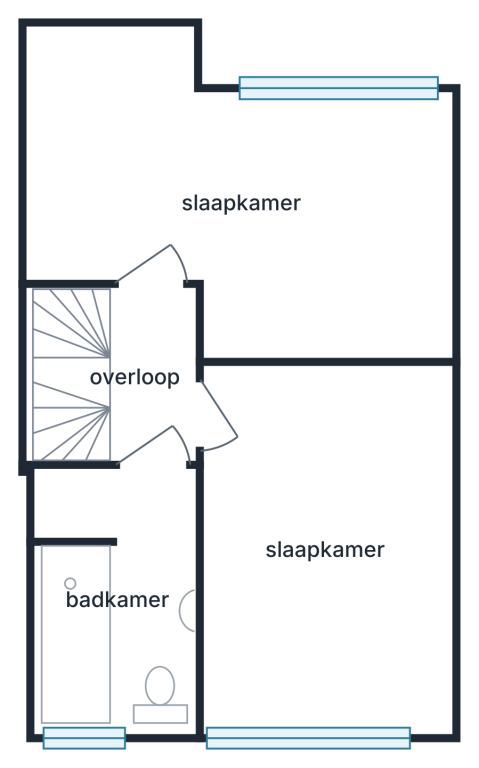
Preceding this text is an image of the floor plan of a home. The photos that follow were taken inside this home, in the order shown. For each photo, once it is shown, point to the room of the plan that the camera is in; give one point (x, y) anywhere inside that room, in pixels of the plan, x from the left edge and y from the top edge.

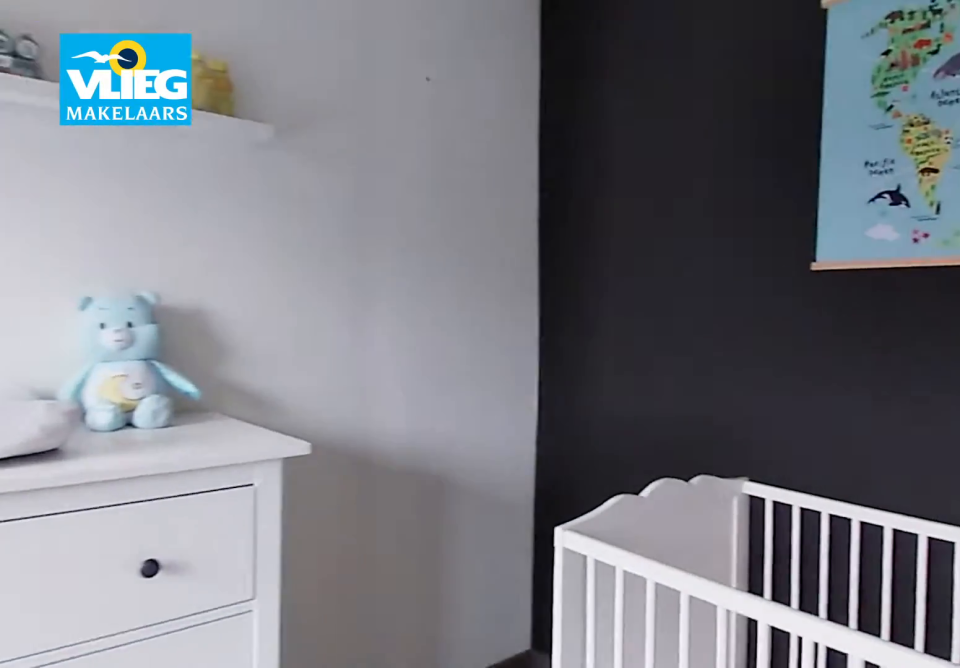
(80, 154)
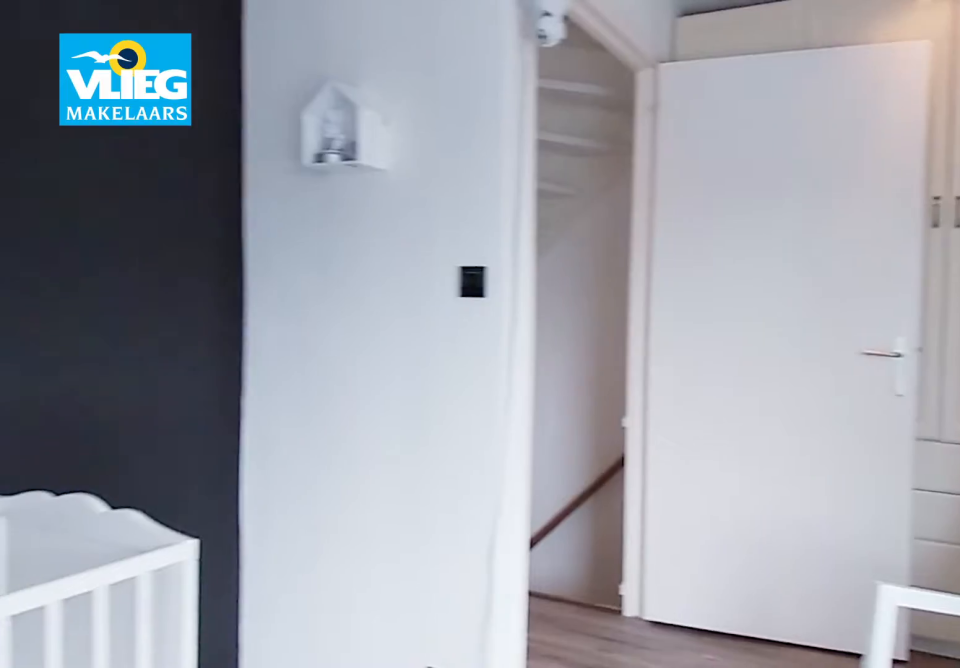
(80, 154)
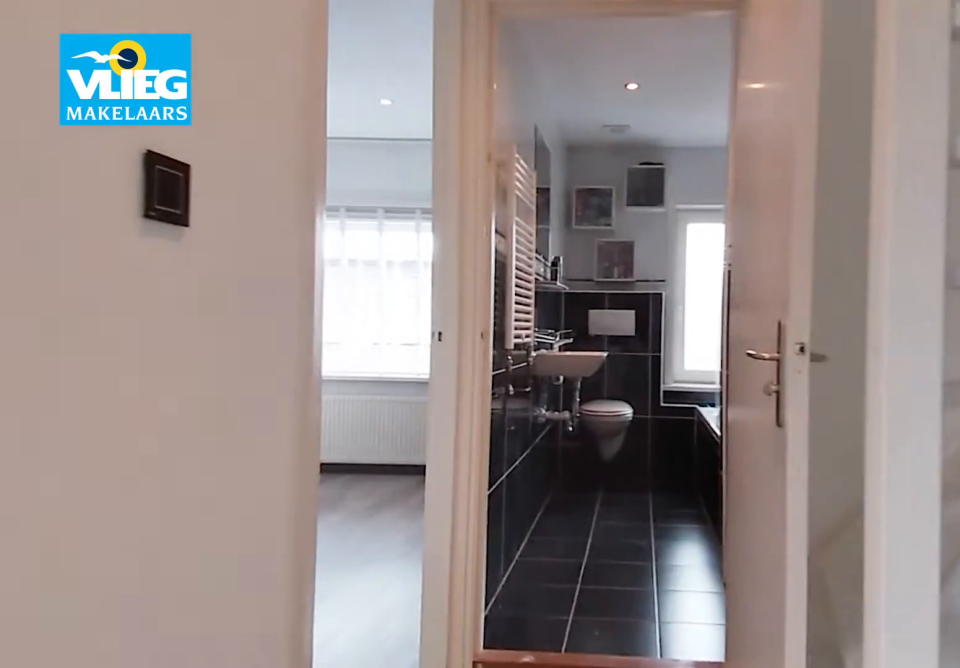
(145, 398)
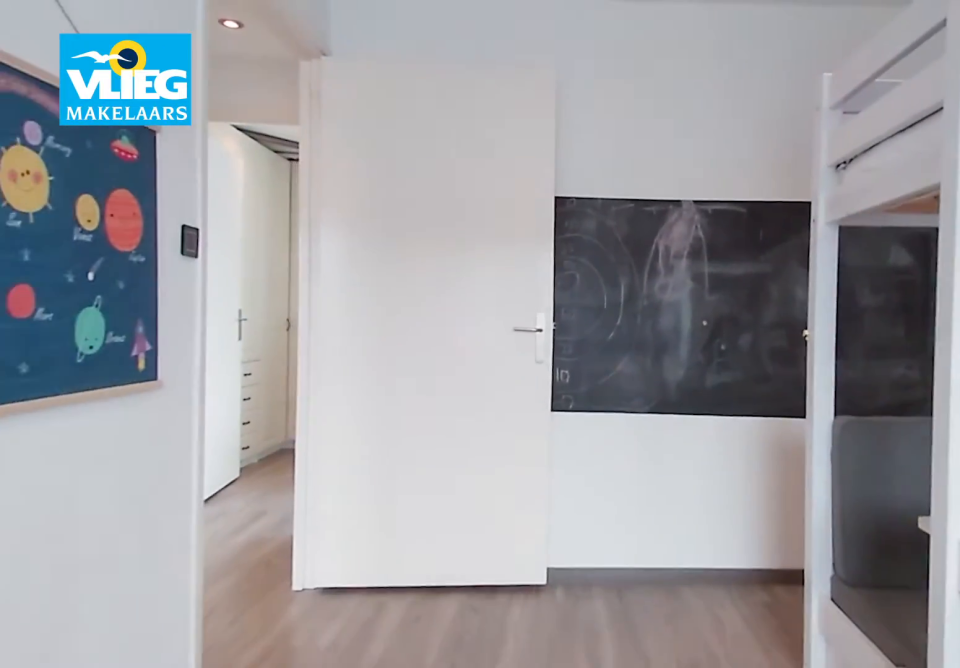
(250, 652)
